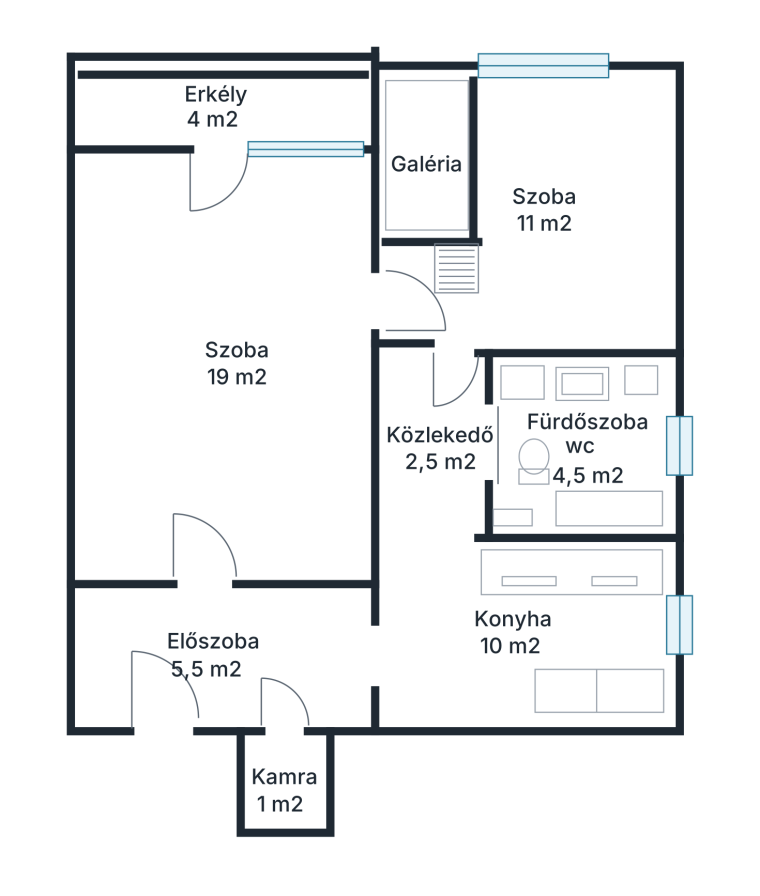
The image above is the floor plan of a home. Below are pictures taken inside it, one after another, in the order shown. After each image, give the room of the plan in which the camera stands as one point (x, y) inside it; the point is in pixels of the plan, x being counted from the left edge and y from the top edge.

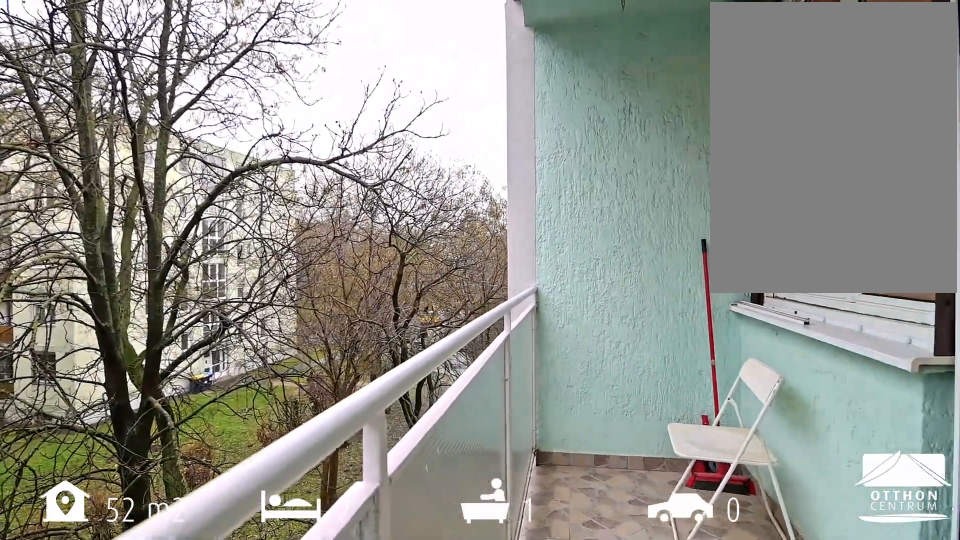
(220, 102)
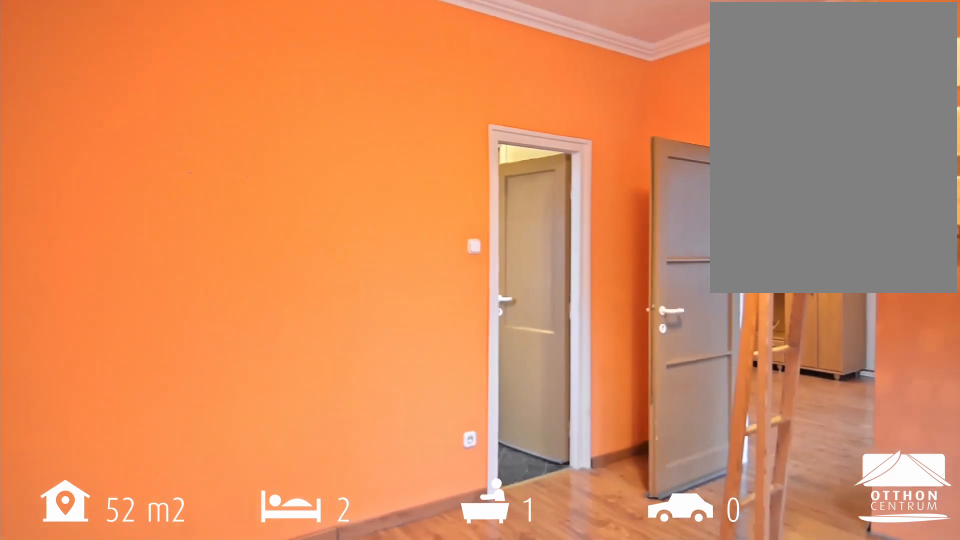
(545, 206)
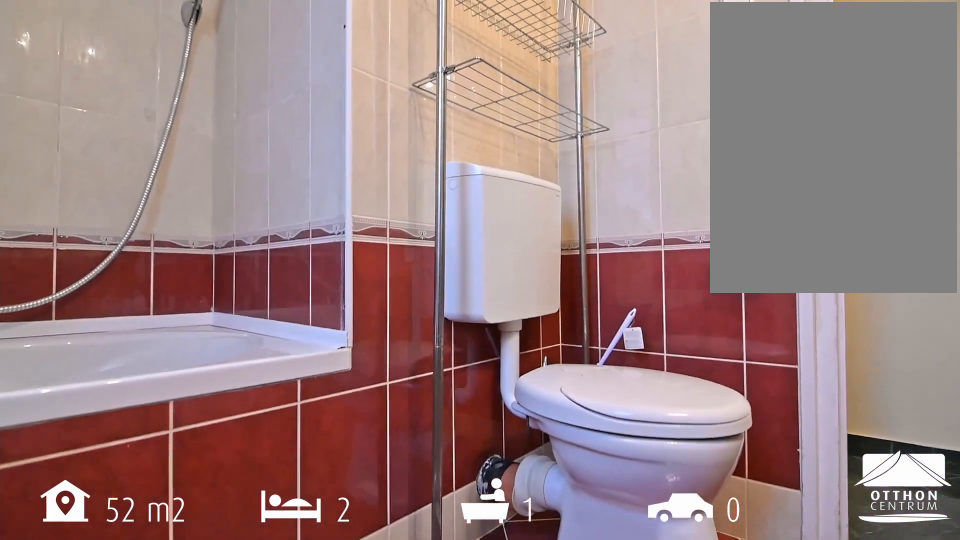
(589, 442)
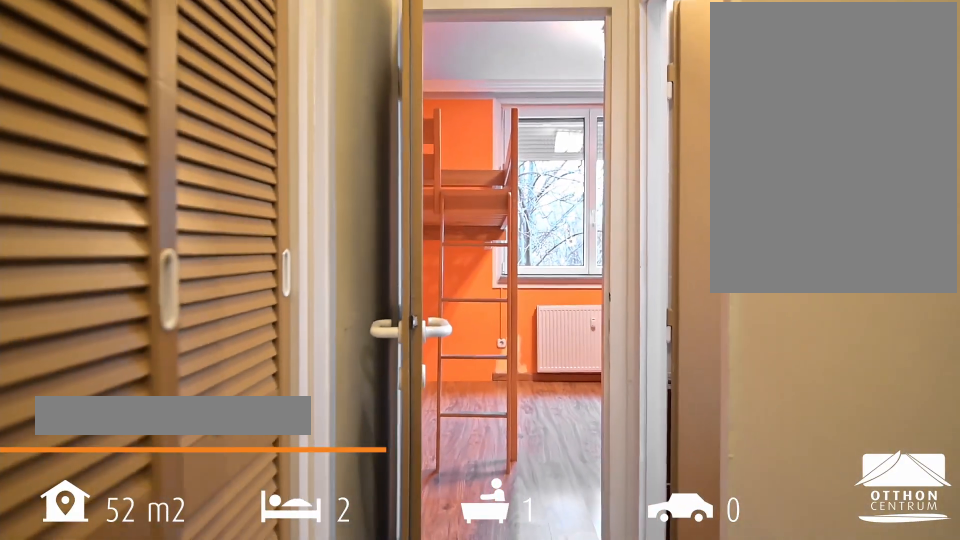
(449, 455)
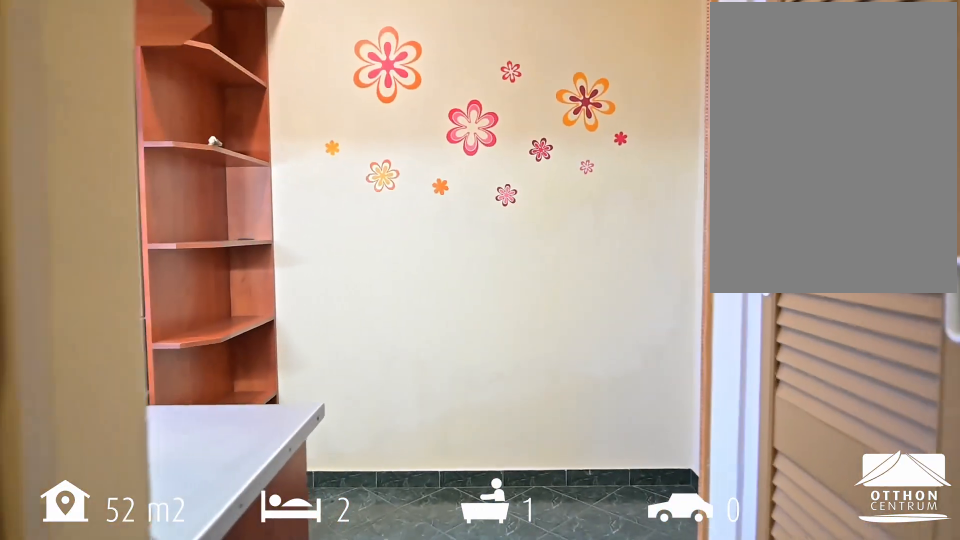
(449, 454)
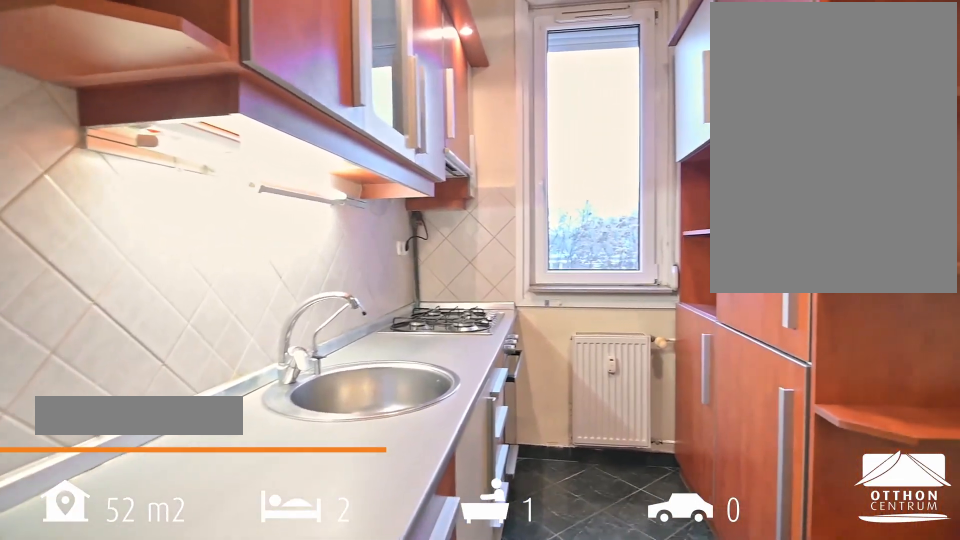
(517, 630)
